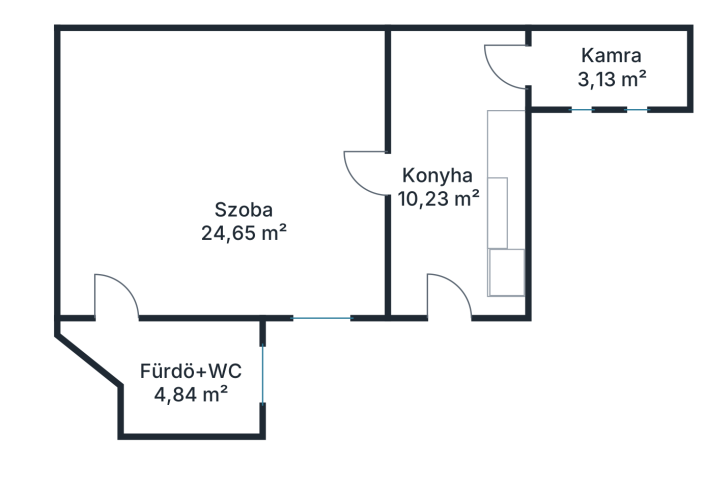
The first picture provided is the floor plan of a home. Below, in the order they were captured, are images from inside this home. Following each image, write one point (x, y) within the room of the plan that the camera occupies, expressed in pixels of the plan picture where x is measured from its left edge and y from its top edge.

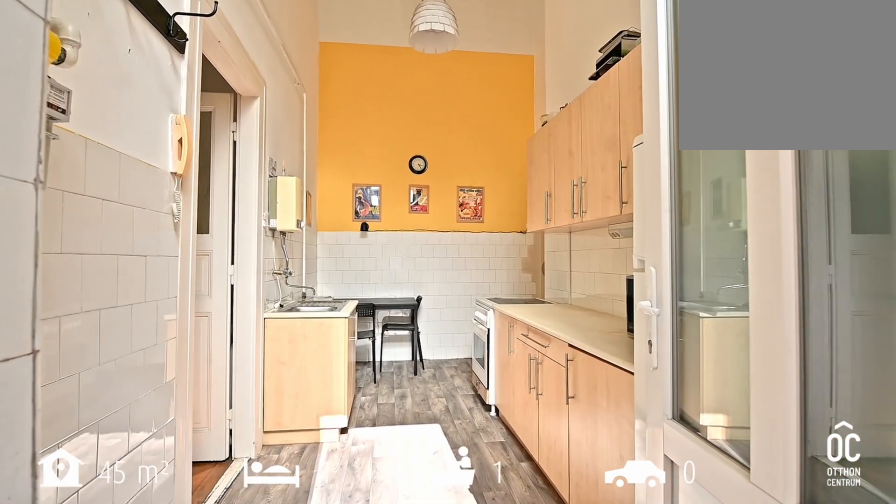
(439, 262)
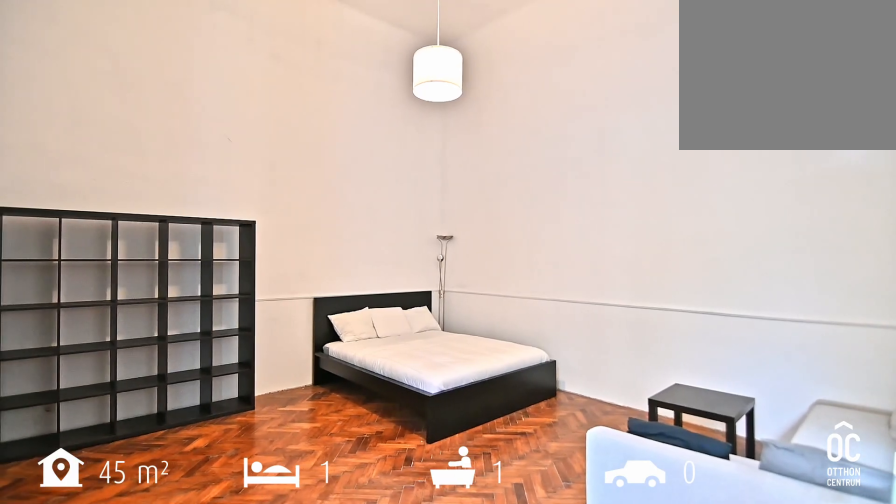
(223, 149)
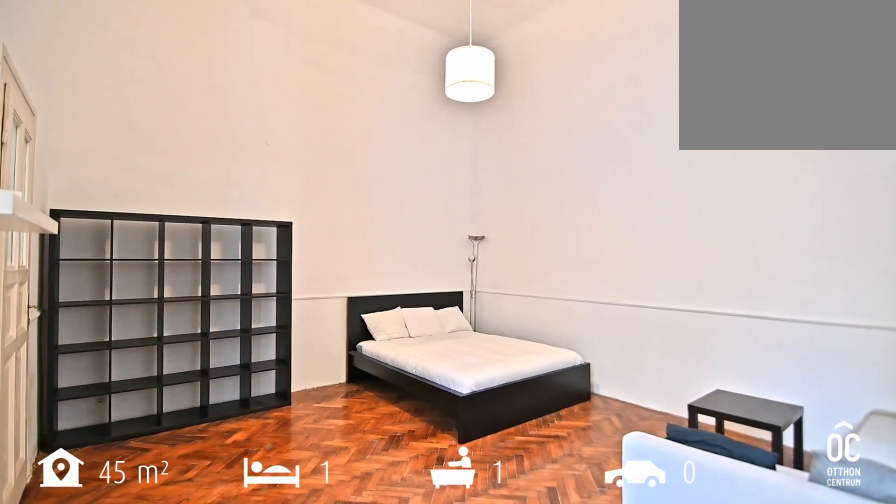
(223, 149)
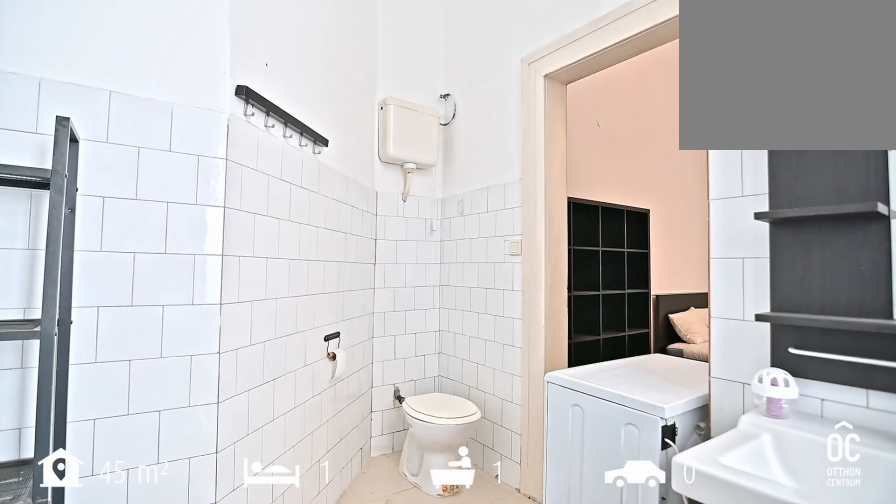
(190, 375)
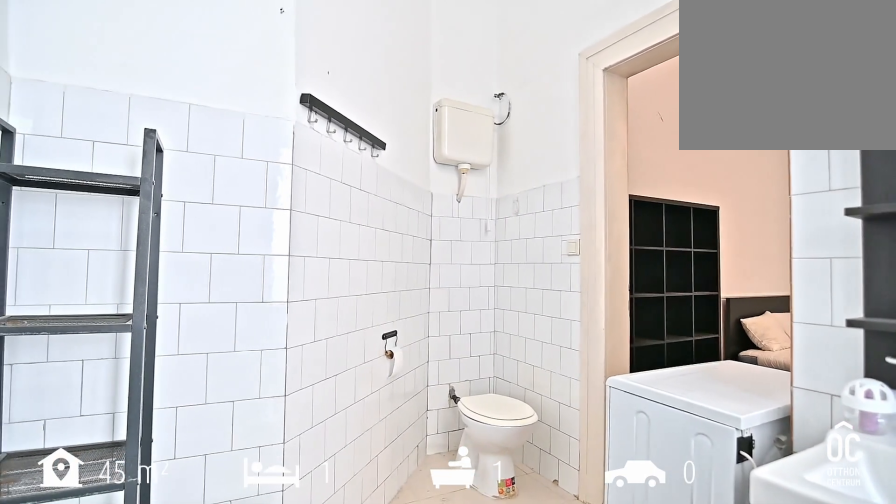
(189, 375)
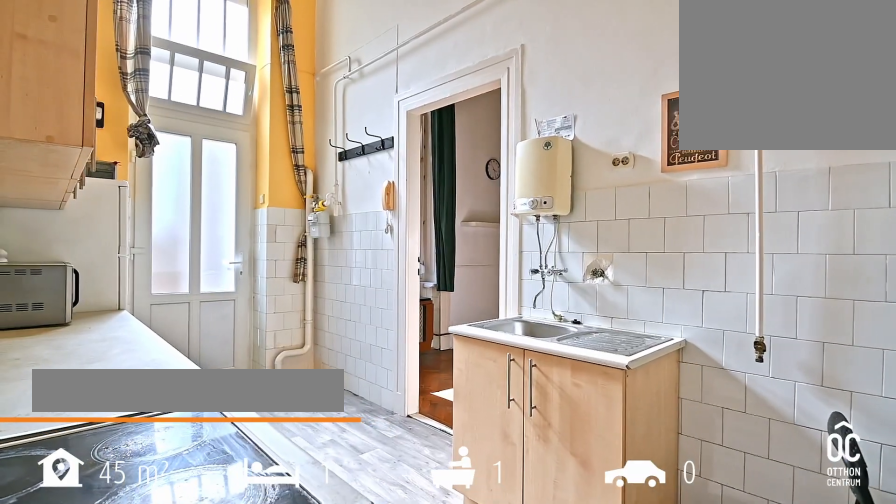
(437, 149)
